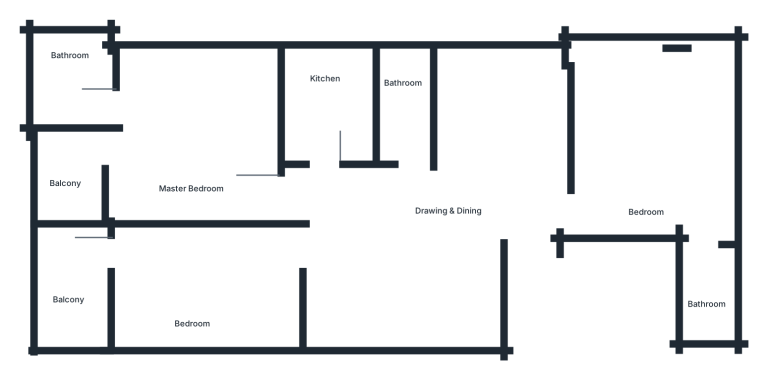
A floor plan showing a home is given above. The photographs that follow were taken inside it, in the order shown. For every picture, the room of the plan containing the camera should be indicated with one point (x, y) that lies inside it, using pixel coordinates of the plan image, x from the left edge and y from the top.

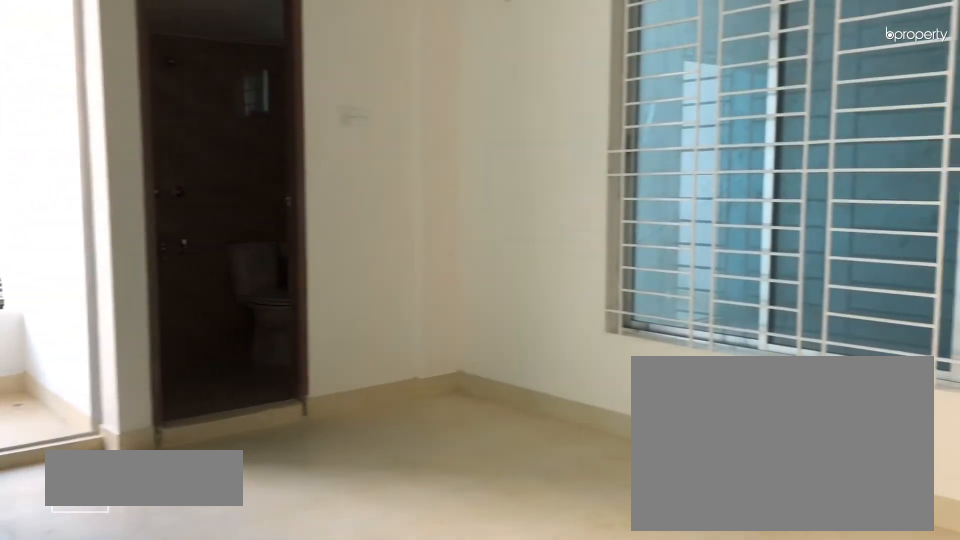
(186, 150)
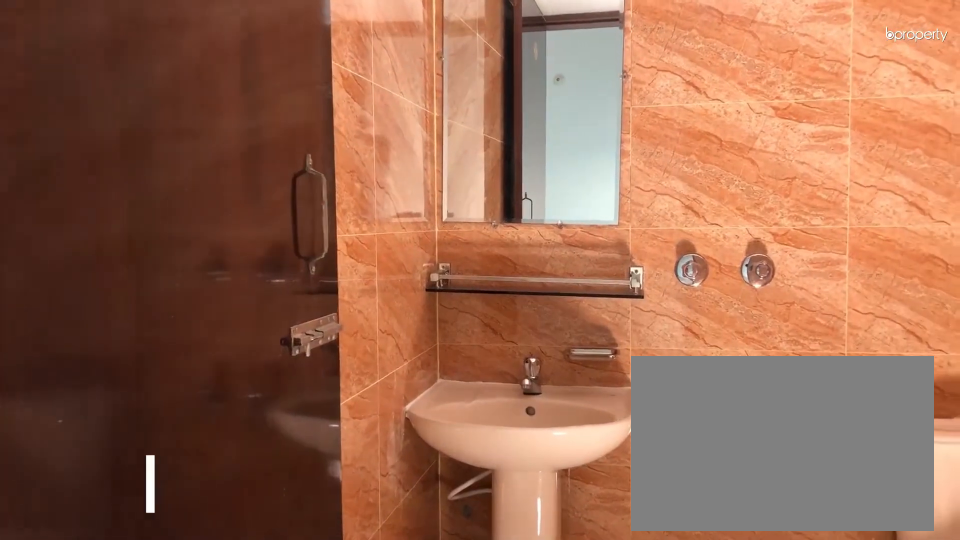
(109, 108)
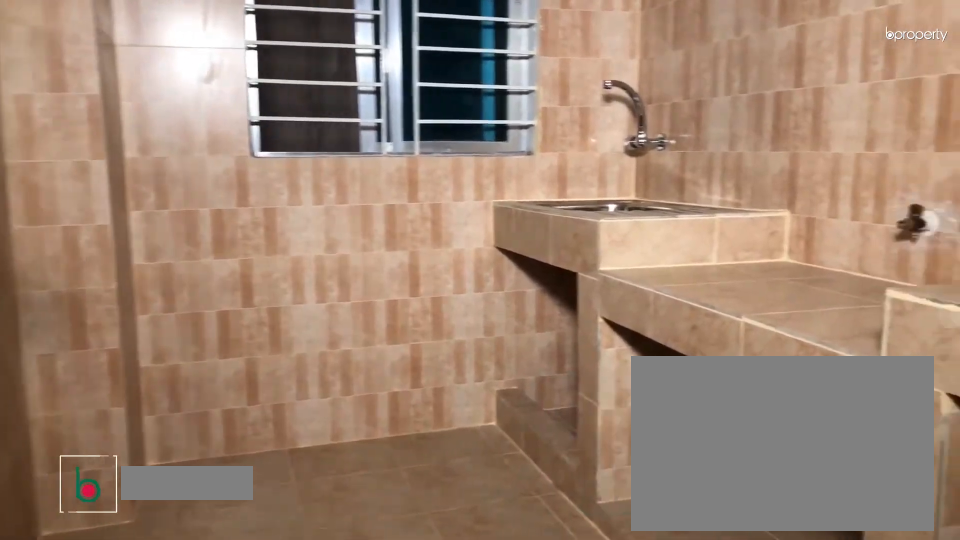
(328, 106)
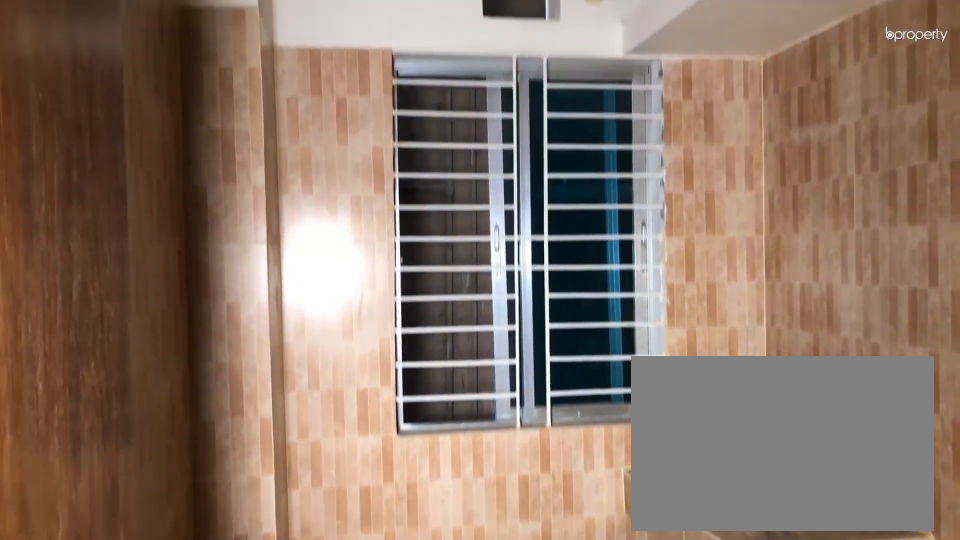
(329, 105)
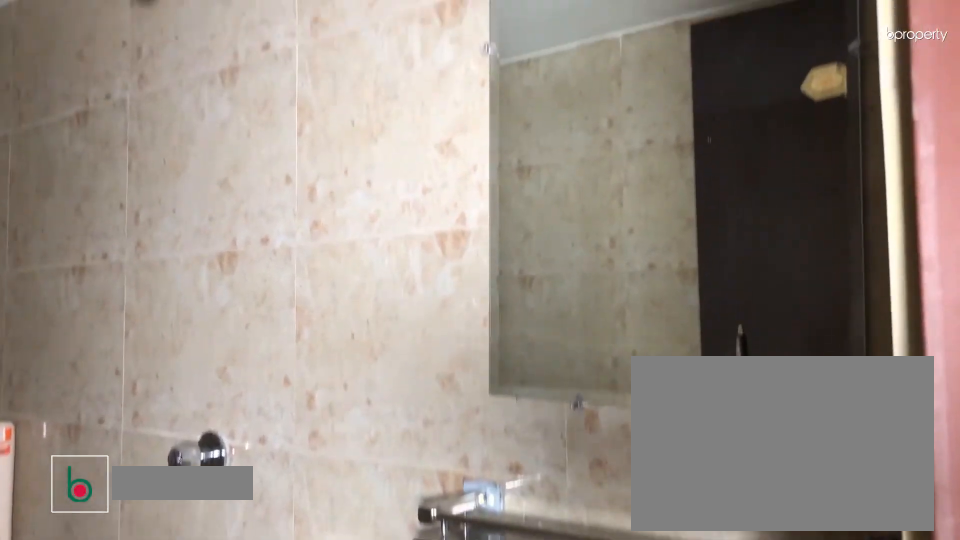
(406, 108)
